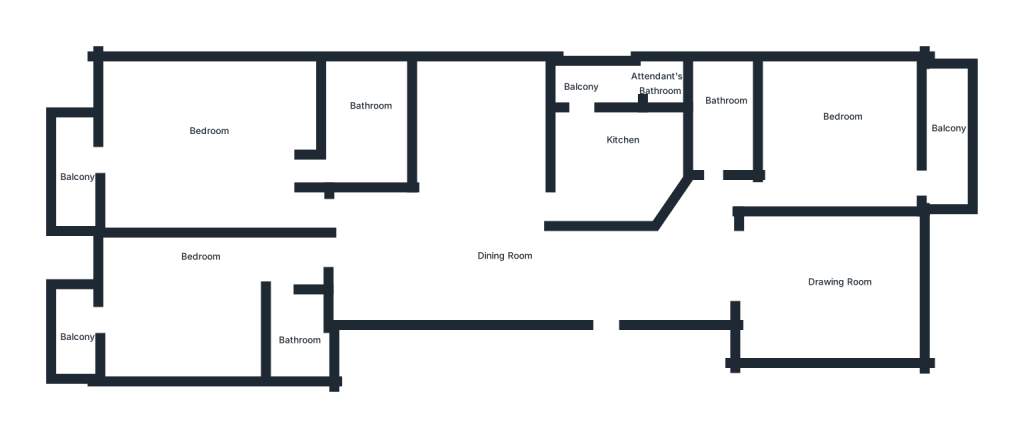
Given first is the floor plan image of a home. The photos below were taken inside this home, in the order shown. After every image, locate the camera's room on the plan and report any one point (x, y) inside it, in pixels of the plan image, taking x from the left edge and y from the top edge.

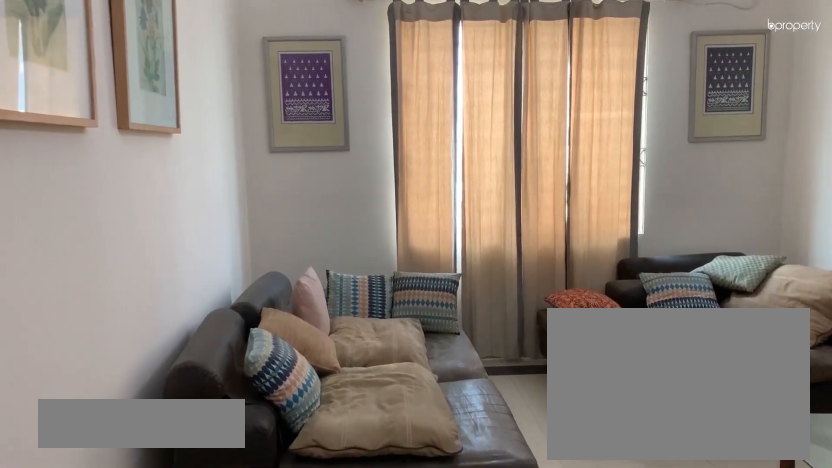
(836, 289)
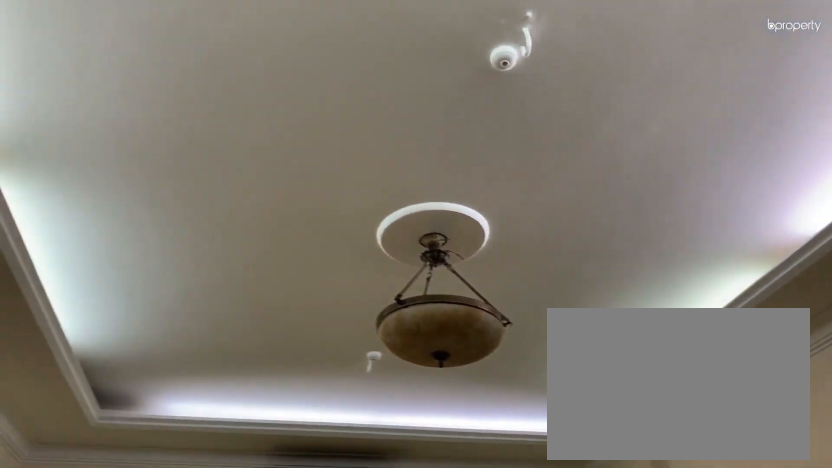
(831, 289)
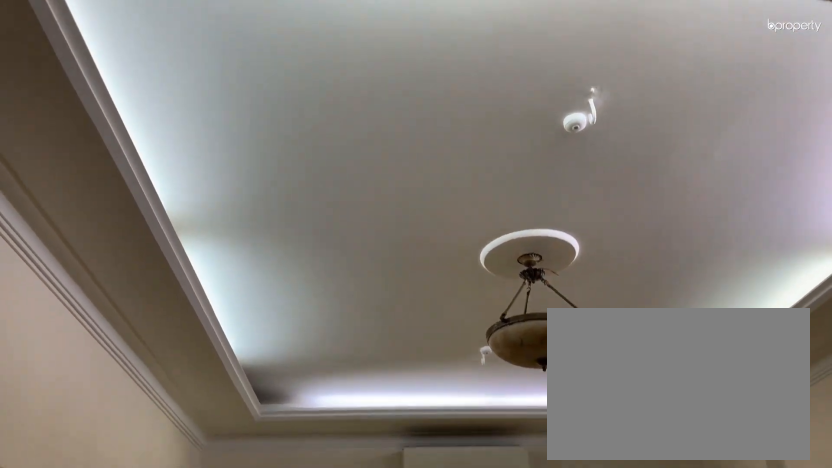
(831, 289)
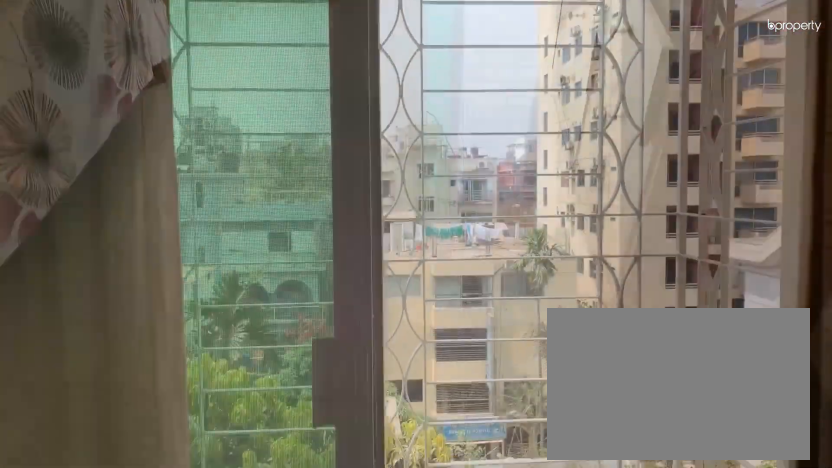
(852, 146)
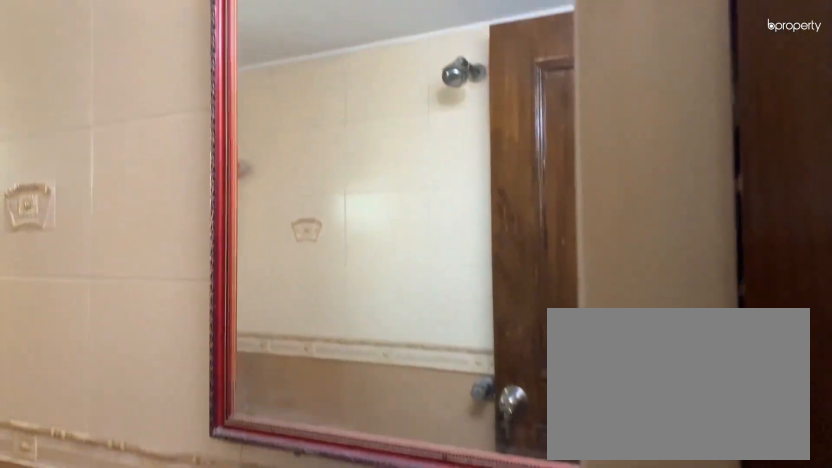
(723, 130)
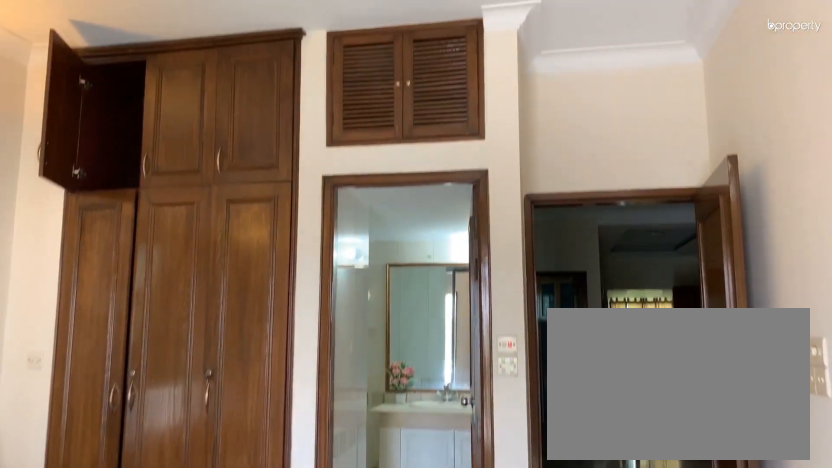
(225, 152)
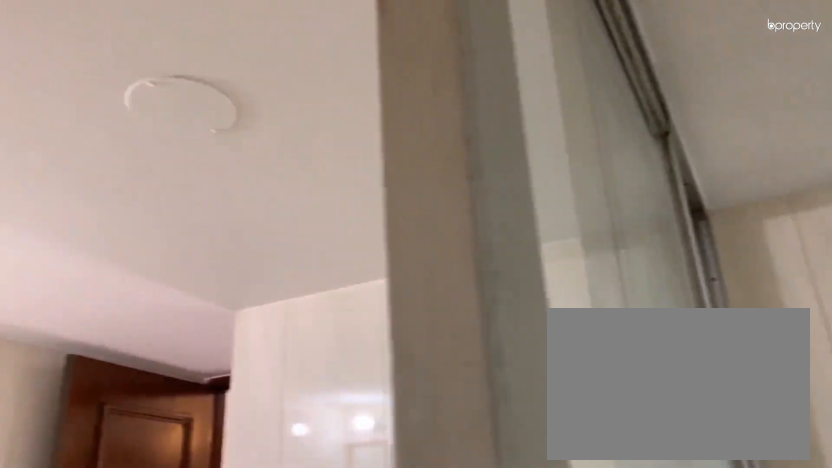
(370, 140)
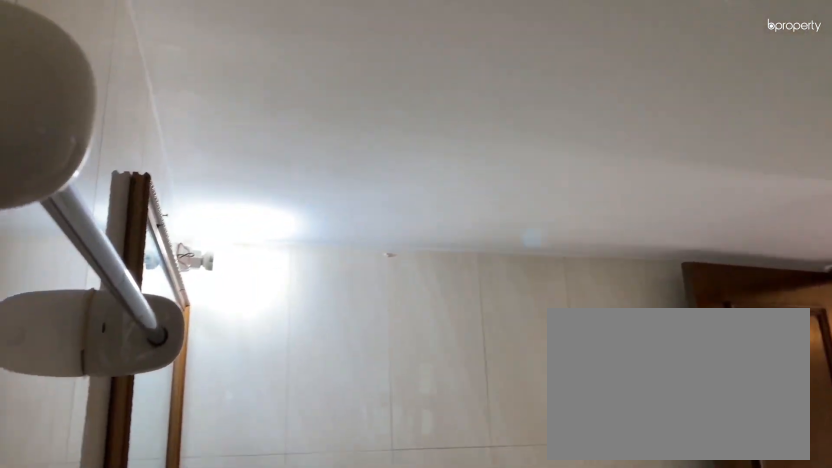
(370, 140)
